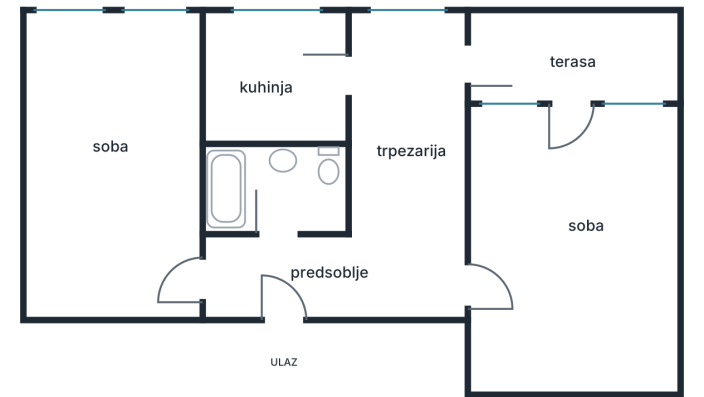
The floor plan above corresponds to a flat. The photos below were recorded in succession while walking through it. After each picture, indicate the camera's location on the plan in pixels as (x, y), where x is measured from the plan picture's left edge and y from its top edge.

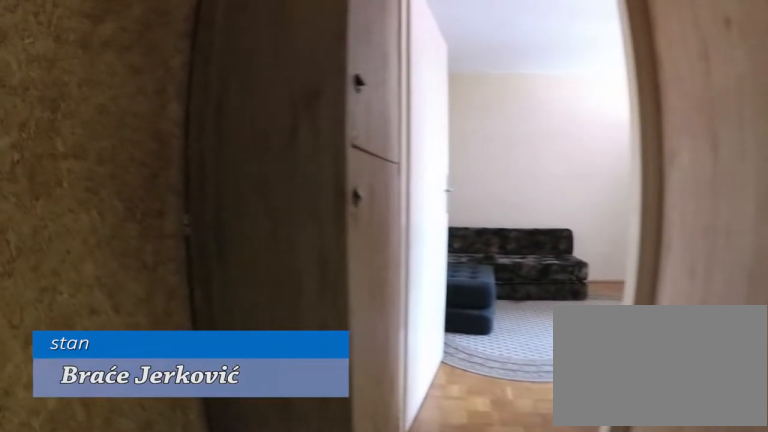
(280, 295)
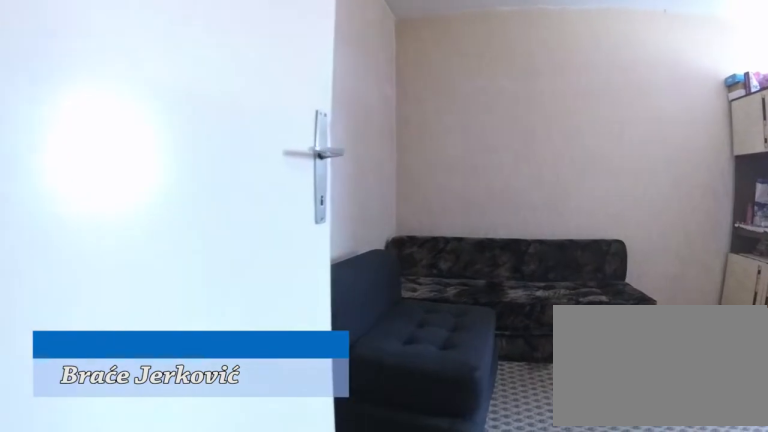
(219, 277)
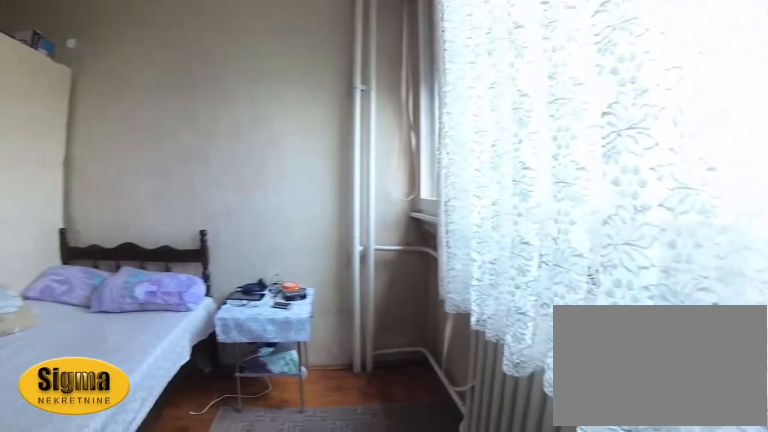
(156, 57)
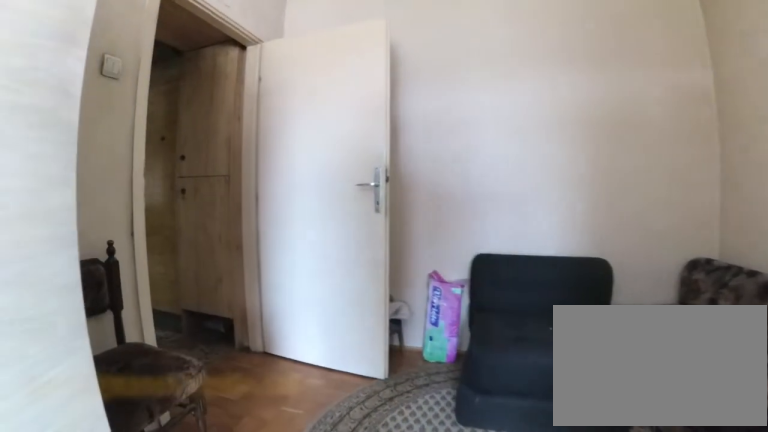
(157, 179)
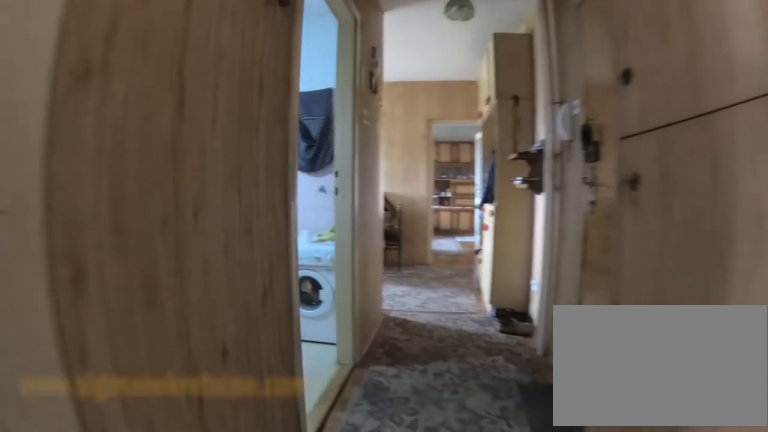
(178, 277)
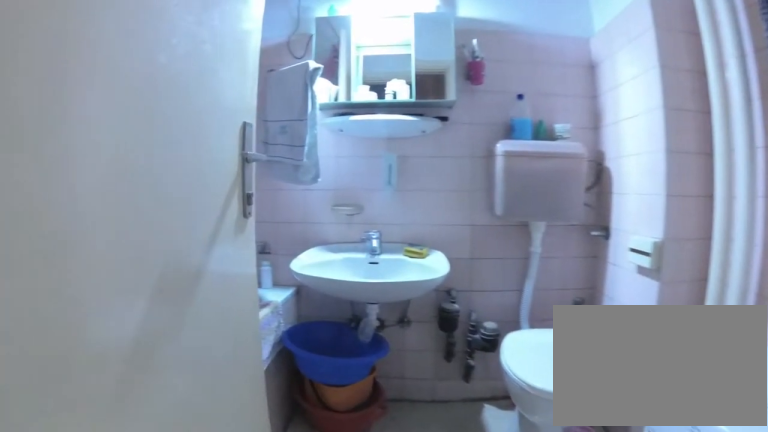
(272, 258)
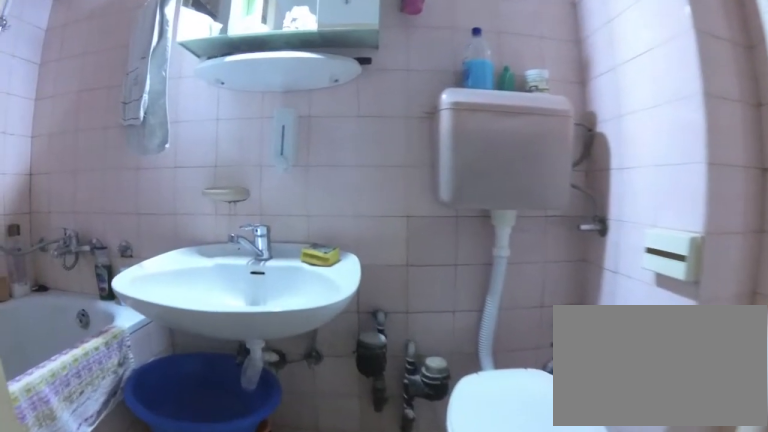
(277, 218)
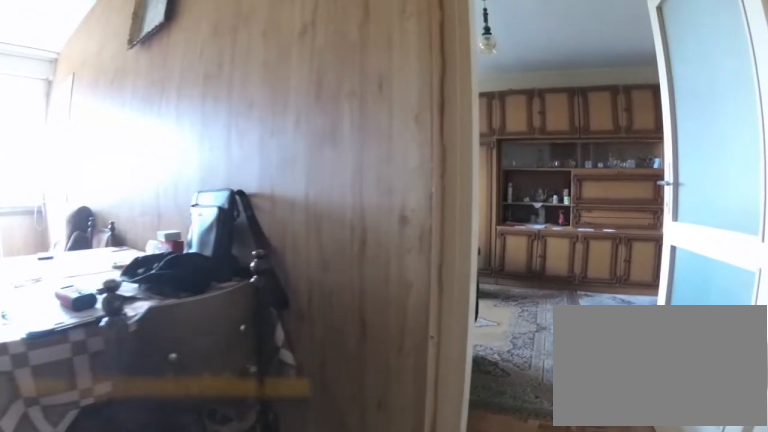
(396, 273)
